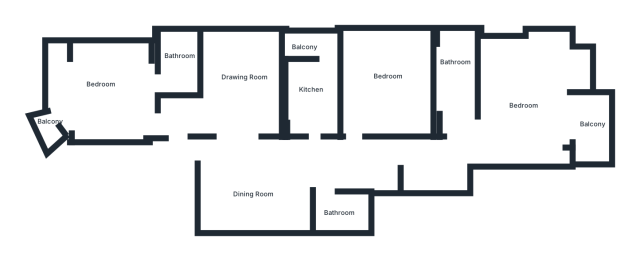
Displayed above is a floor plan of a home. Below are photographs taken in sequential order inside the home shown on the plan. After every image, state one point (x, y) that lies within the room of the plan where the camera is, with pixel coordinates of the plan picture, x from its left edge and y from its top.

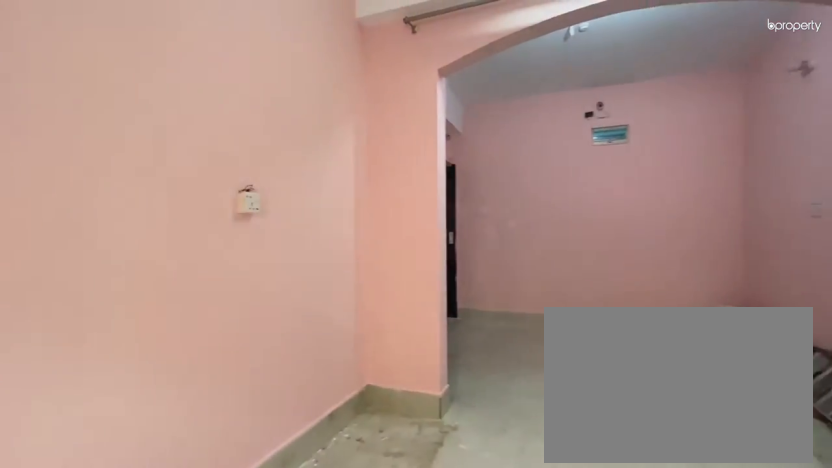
(237, 96)
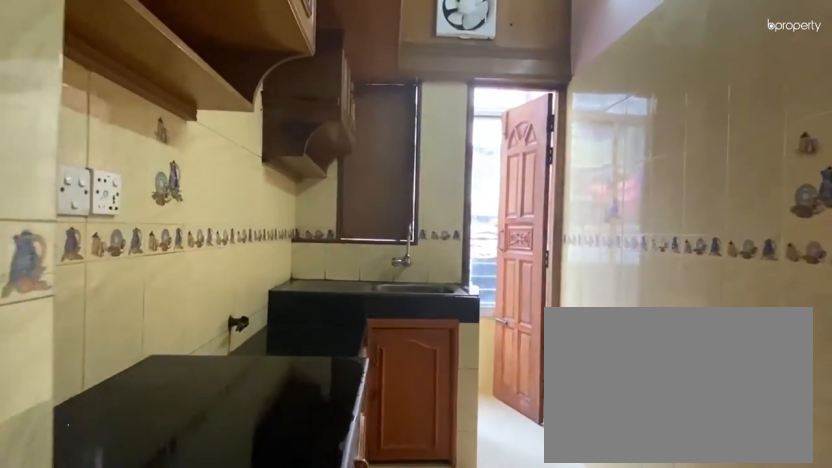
(312, 96)
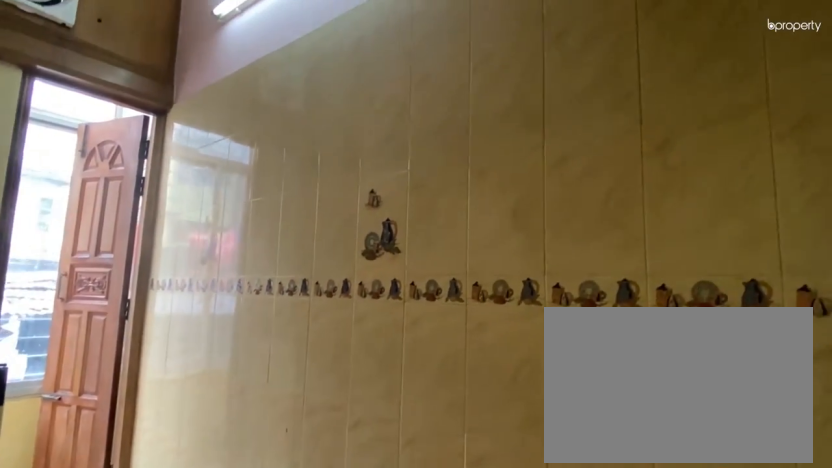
(312, 96)
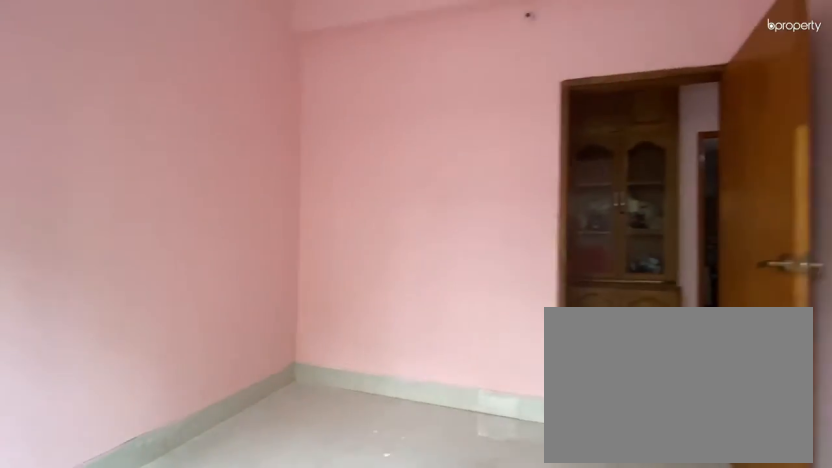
(387, 93)
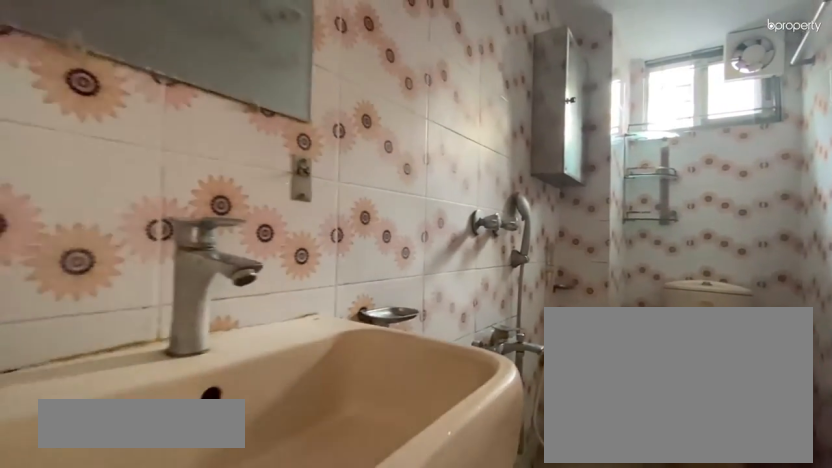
(457, 77)
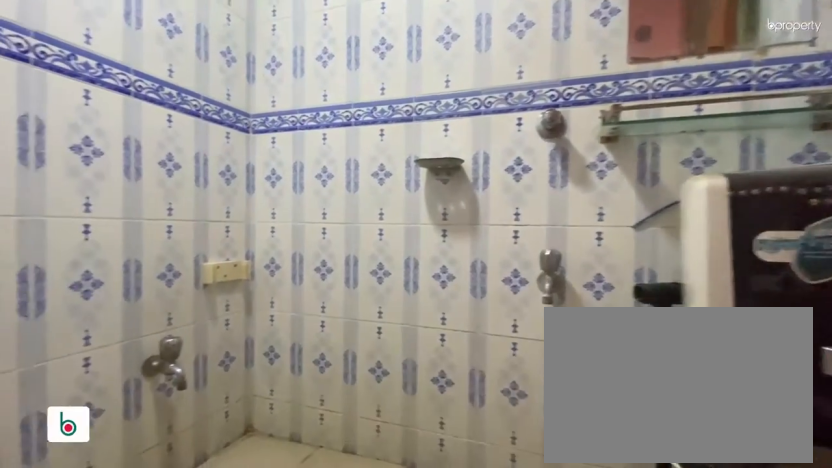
(337, 210)
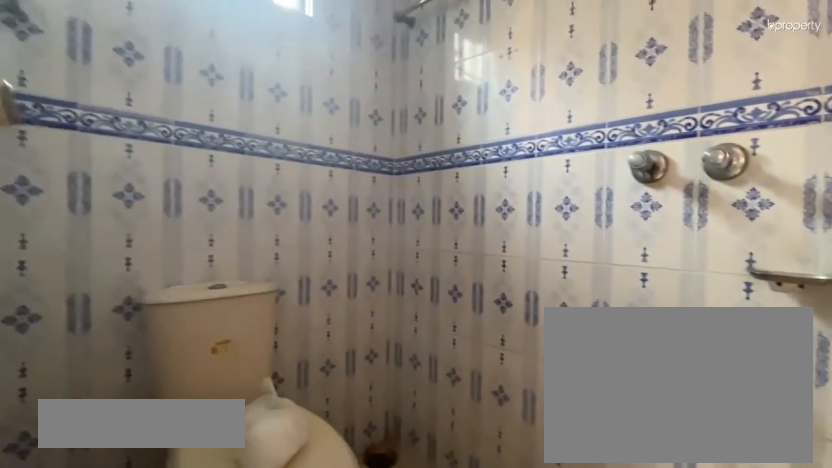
(182, 62)
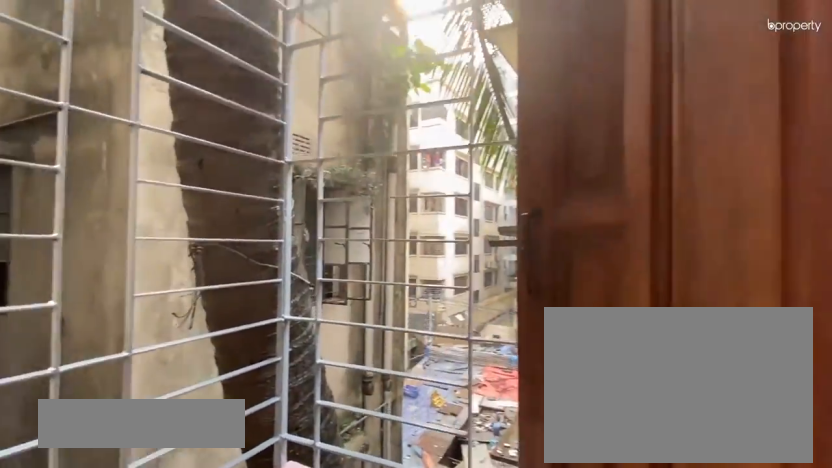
(48, 125)
